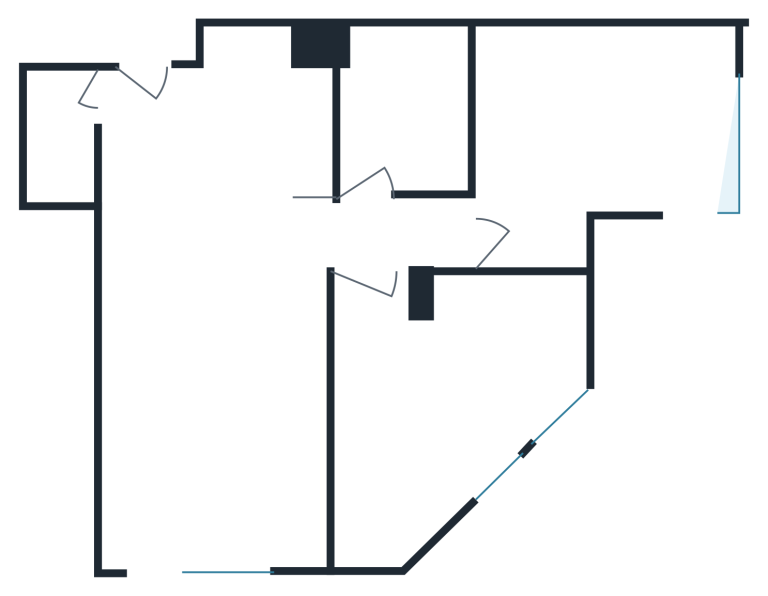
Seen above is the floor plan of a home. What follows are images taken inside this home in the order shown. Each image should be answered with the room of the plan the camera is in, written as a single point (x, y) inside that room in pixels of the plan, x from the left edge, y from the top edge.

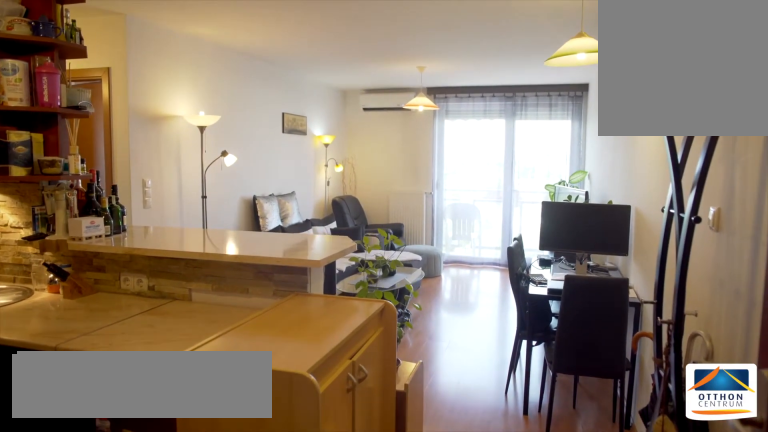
(142, 108)
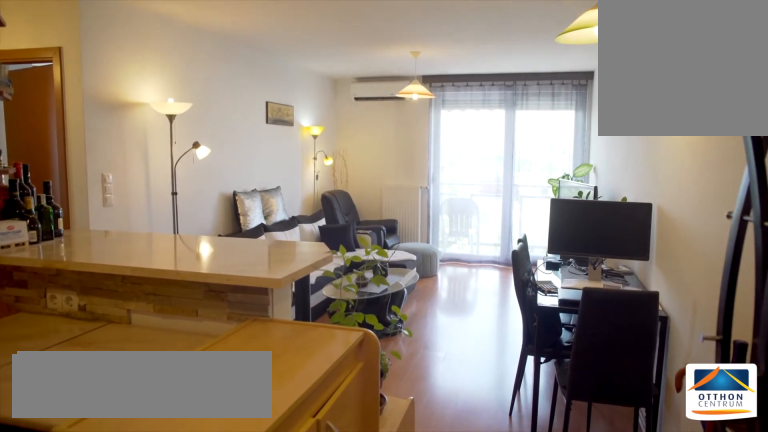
(142, 108)
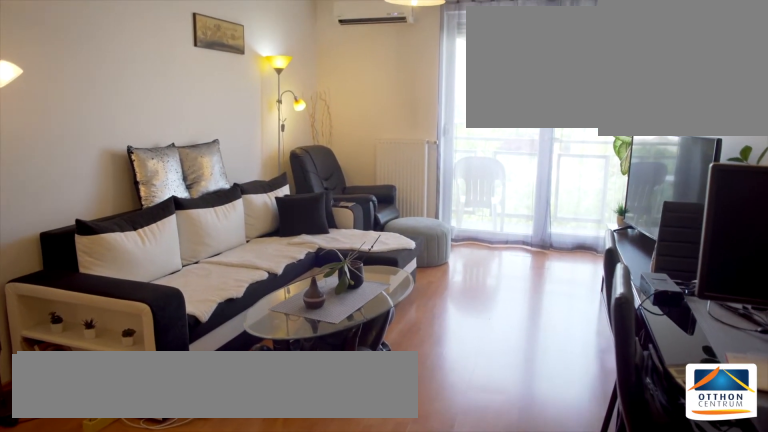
(212, 404)
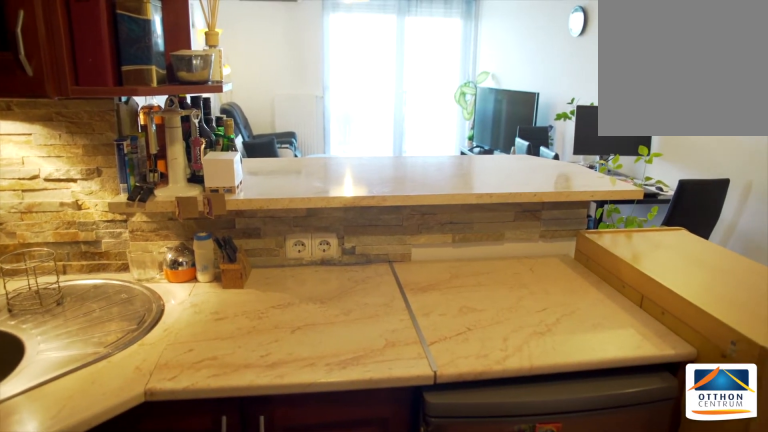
(211, 165)
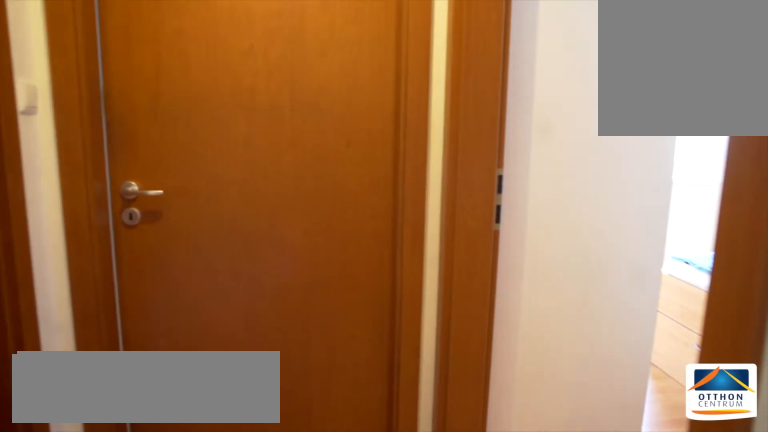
(322, 243)
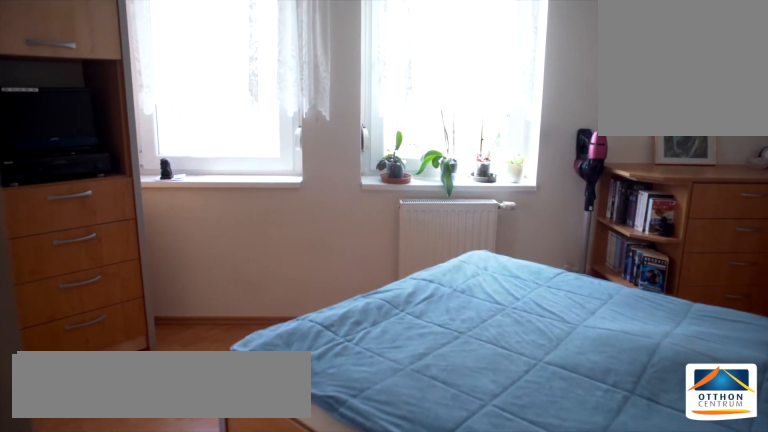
(451, 404)
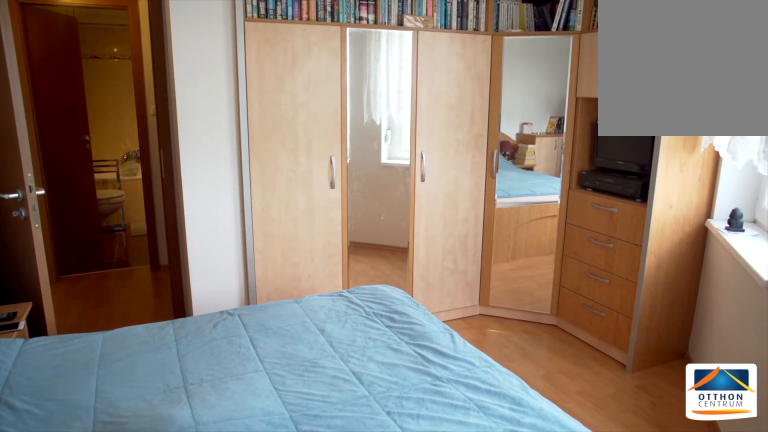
(453, 404)
